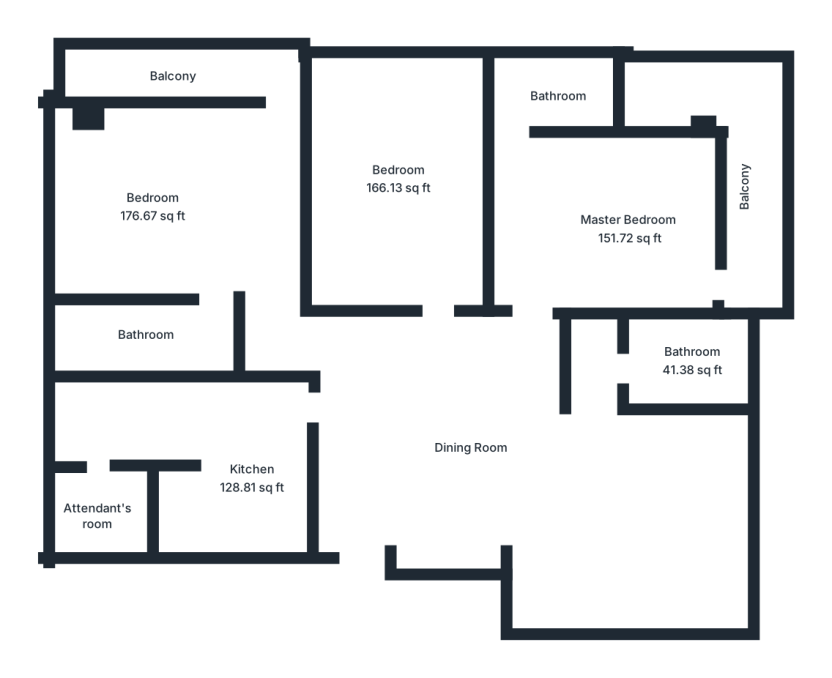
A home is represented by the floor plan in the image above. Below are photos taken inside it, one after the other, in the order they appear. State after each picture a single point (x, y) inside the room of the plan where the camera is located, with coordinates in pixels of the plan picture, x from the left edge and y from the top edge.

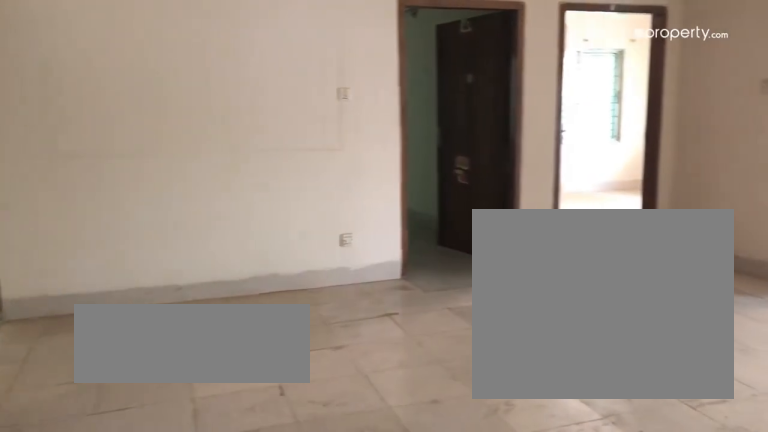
(461, 446)
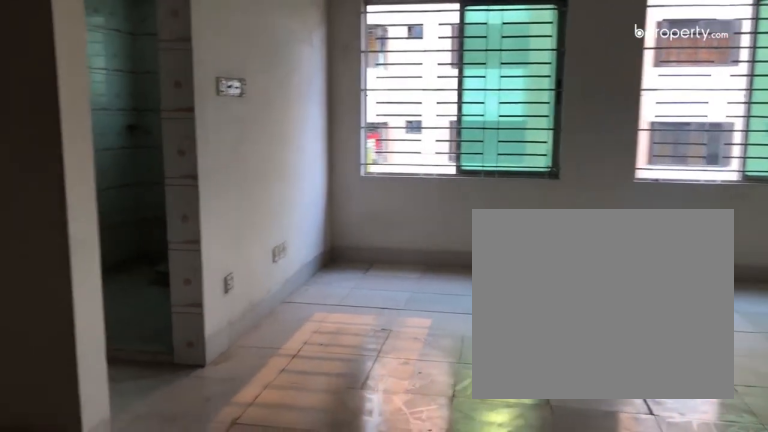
(461, 446)
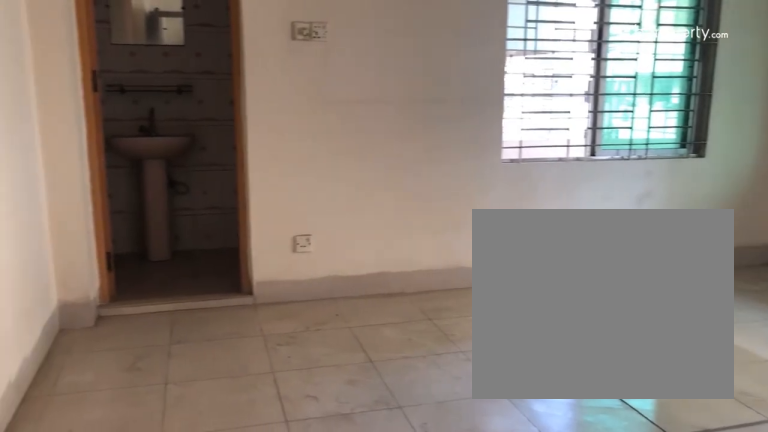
(625, 229)
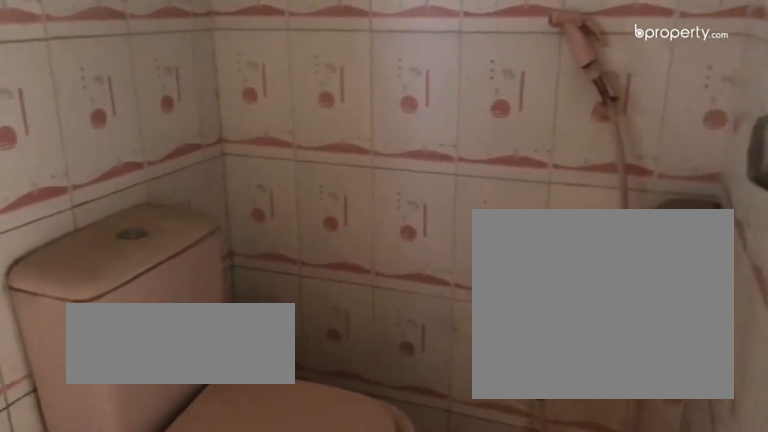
(561, 95)
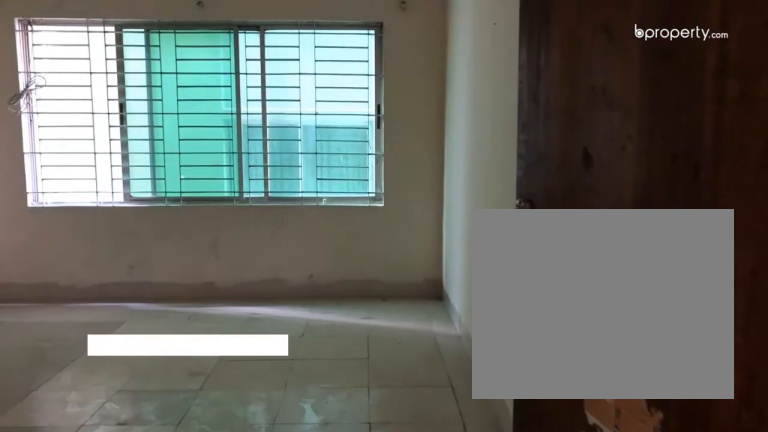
(403, 171)
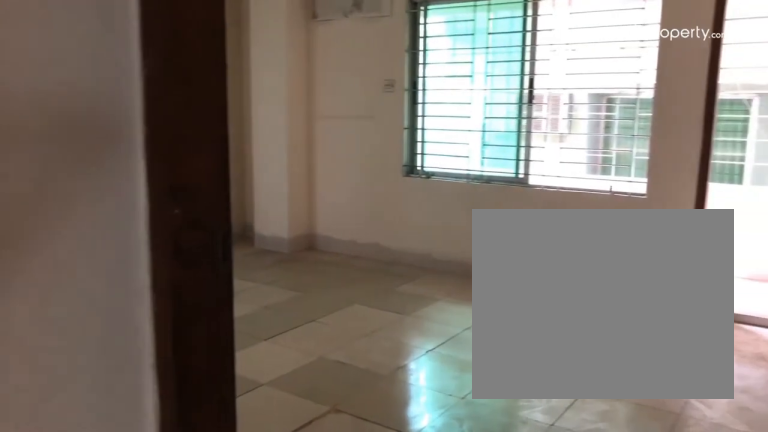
(150, 214)
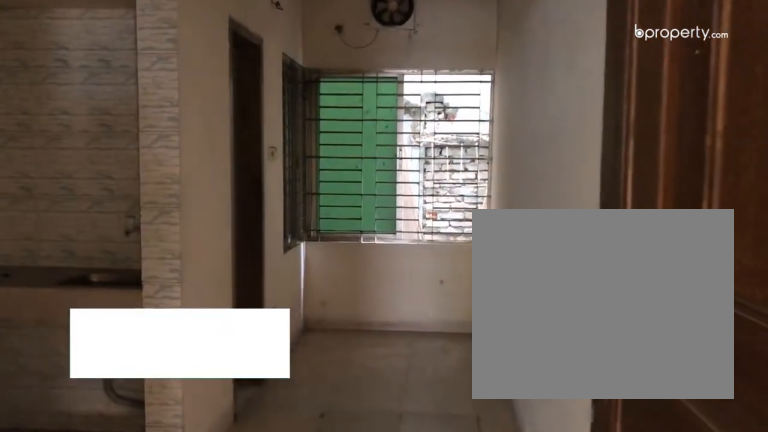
(253, 481)
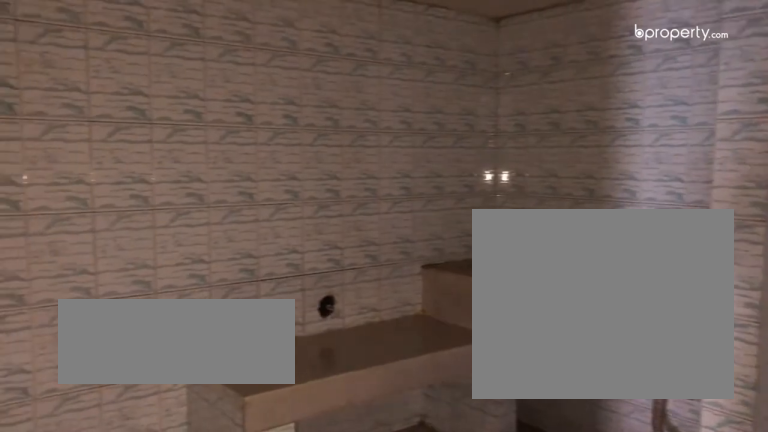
(253, 481)
